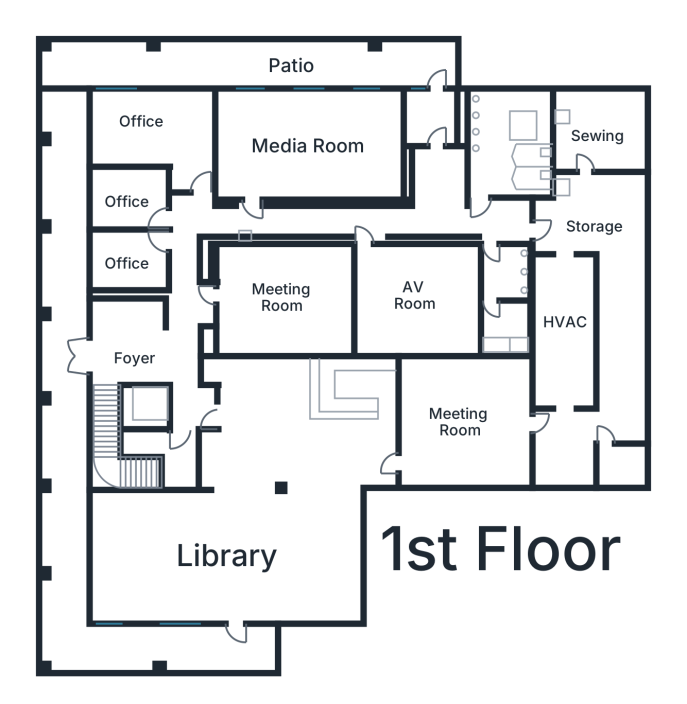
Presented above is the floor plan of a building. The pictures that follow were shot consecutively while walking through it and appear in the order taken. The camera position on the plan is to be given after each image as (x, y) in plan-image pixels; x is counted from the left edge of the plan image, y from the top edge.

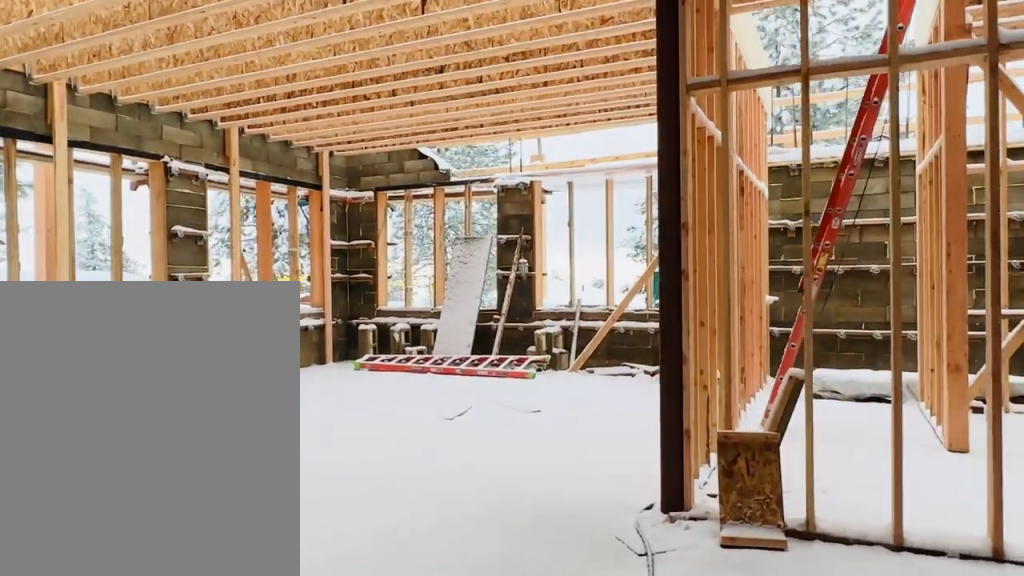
(289, 469)
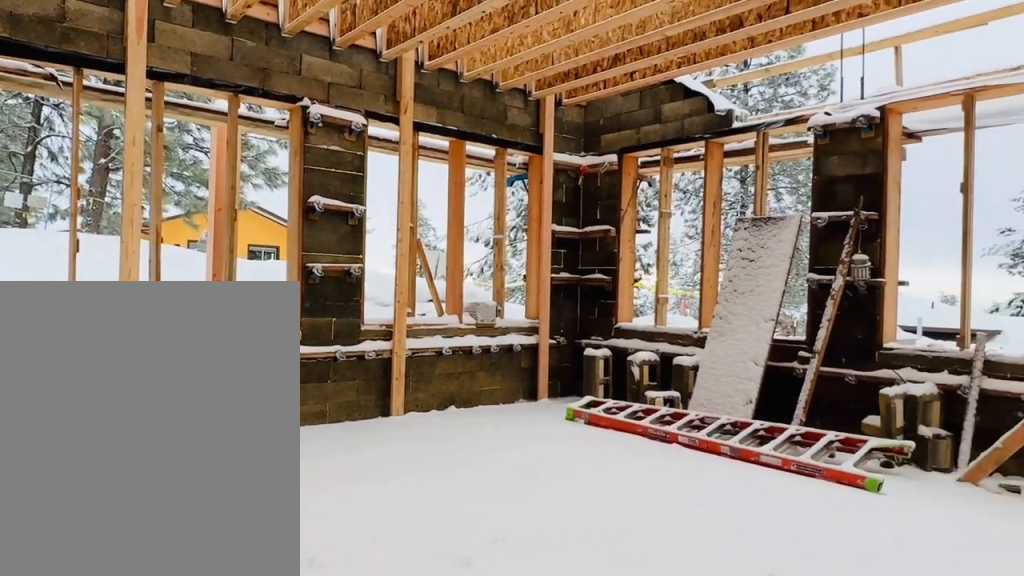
(207, 516)
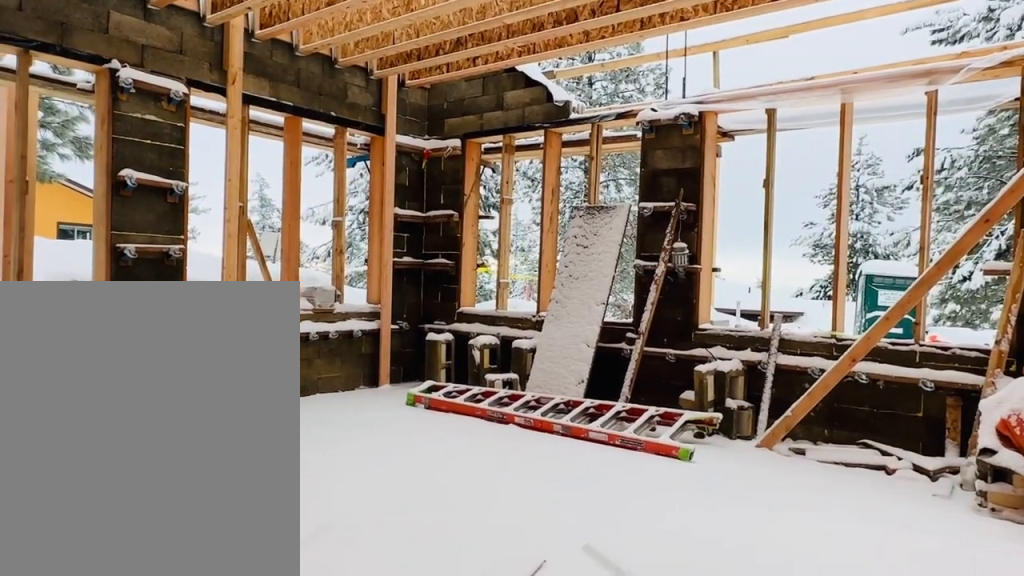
(207, 516)
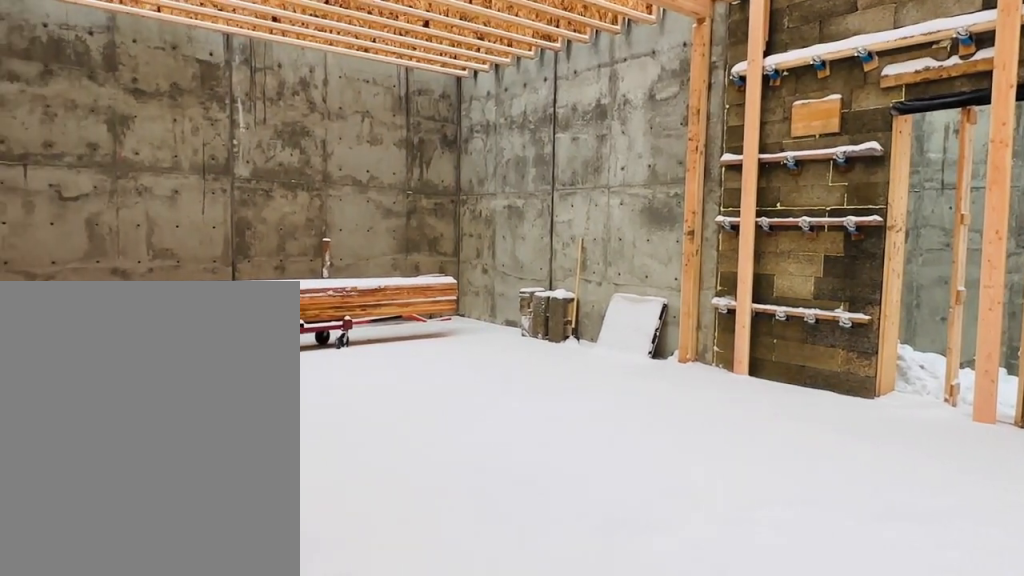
(207, 516)
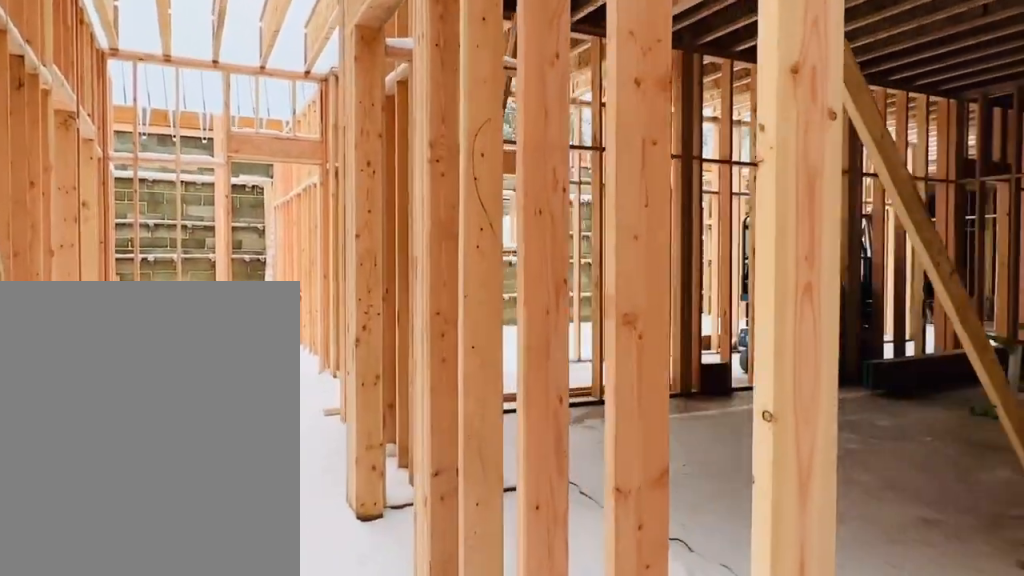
(192, 364)
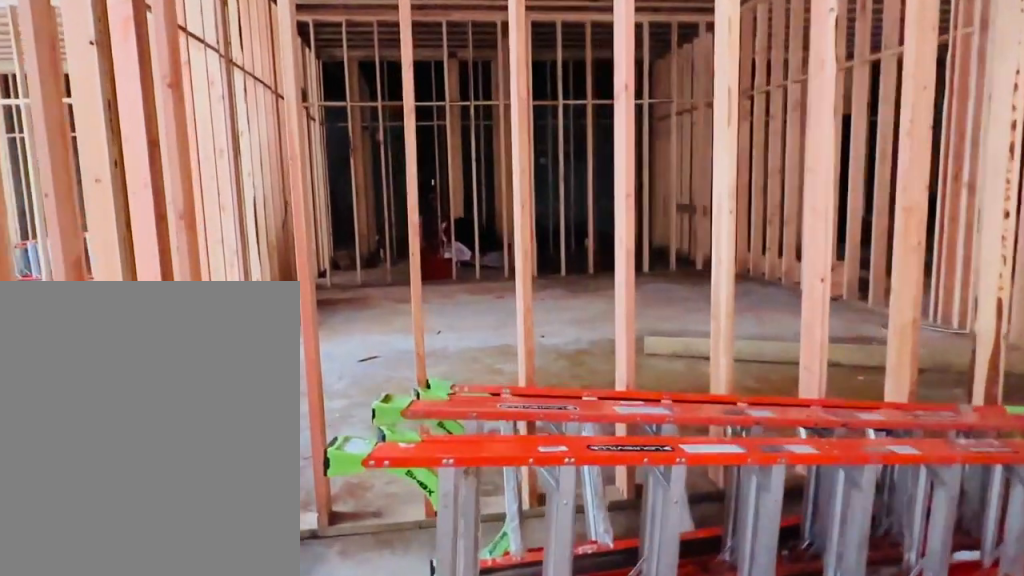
(296, 288)
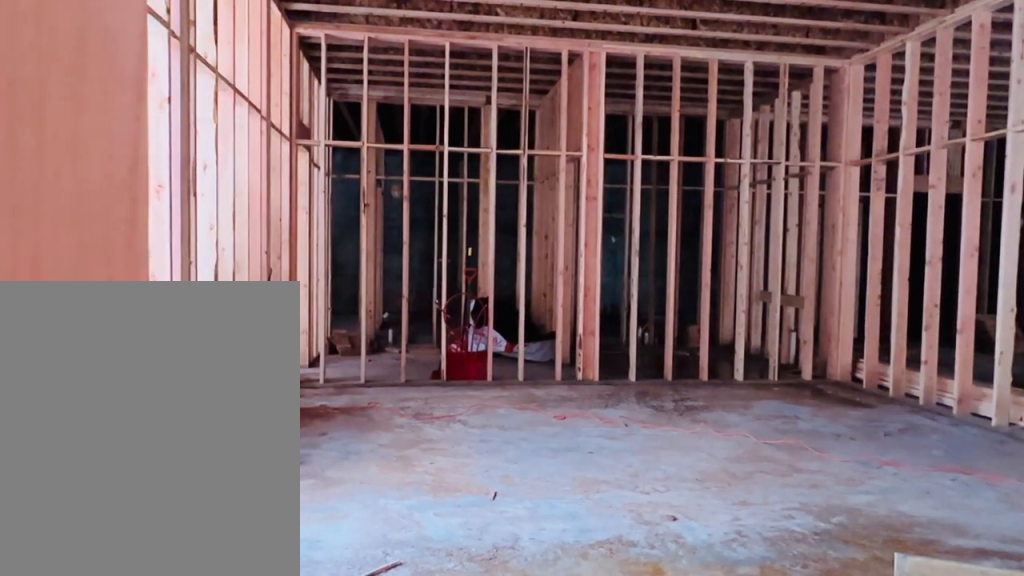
(336, 284)
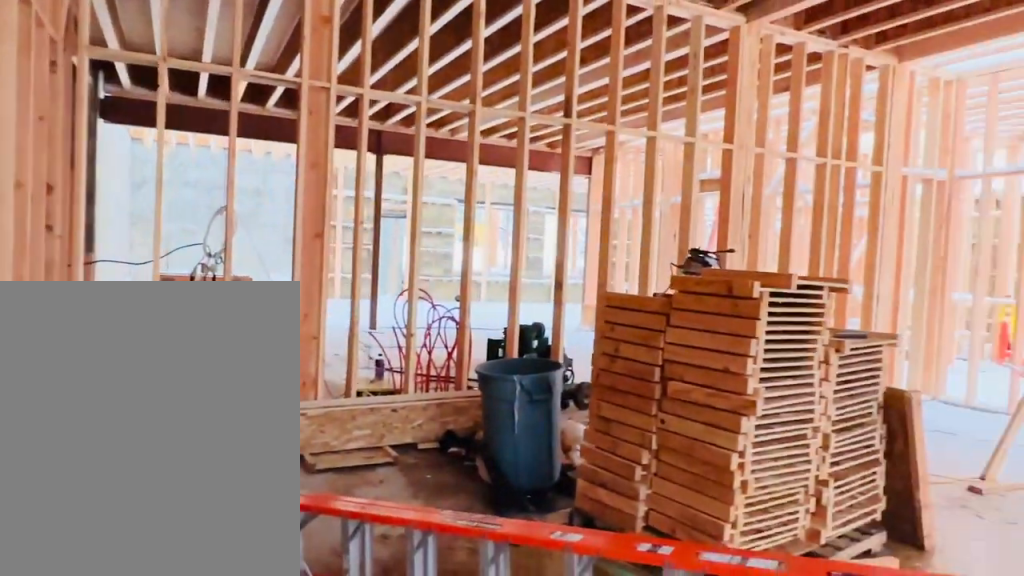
(337, 284)
